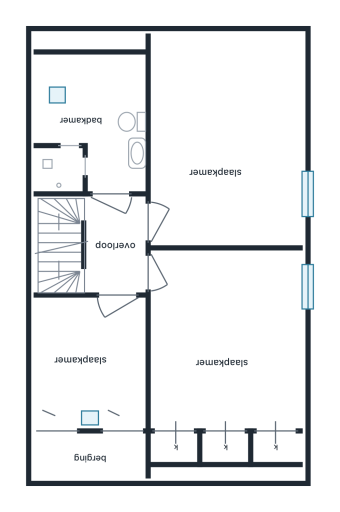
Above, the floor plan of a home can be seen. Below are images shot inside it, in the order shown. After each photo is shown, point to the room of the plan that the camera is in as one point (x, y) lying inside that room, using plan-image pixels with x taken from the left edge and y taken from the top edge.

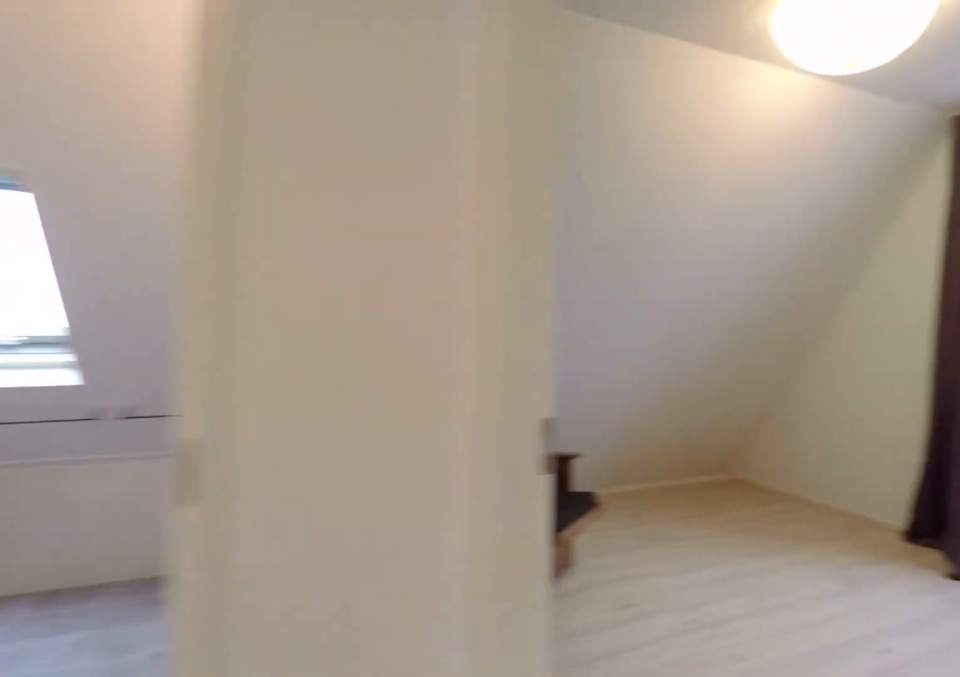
(115, 244)
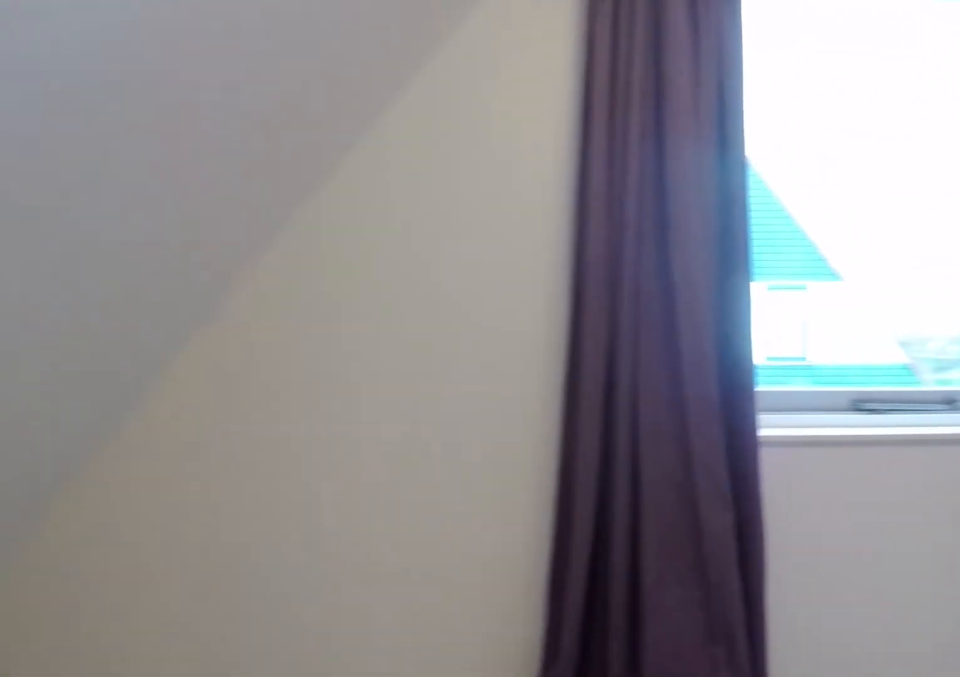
(225, 169)
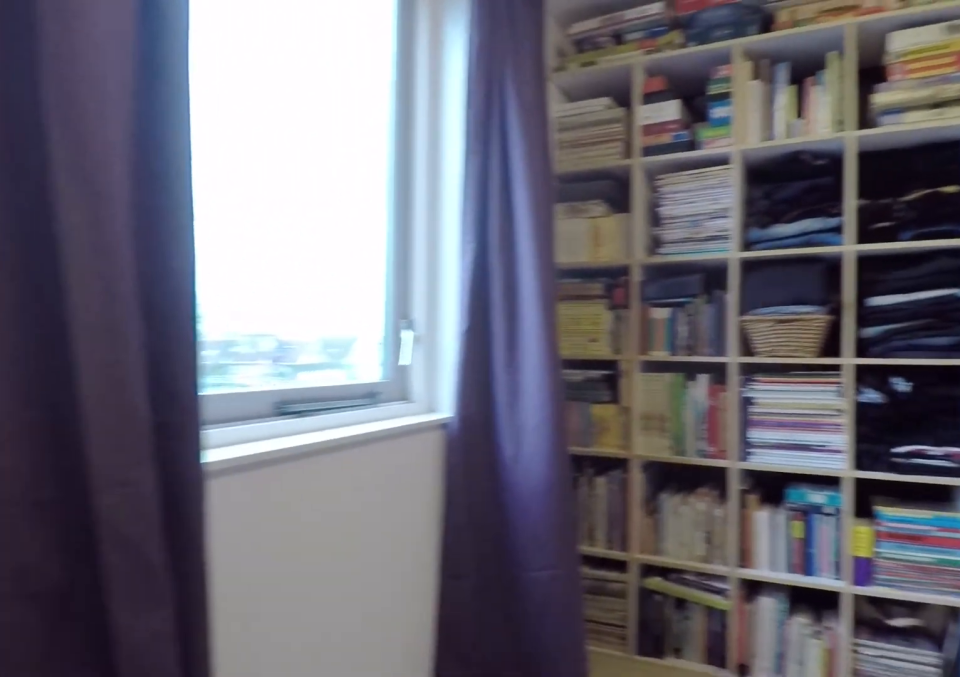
(225, 169)
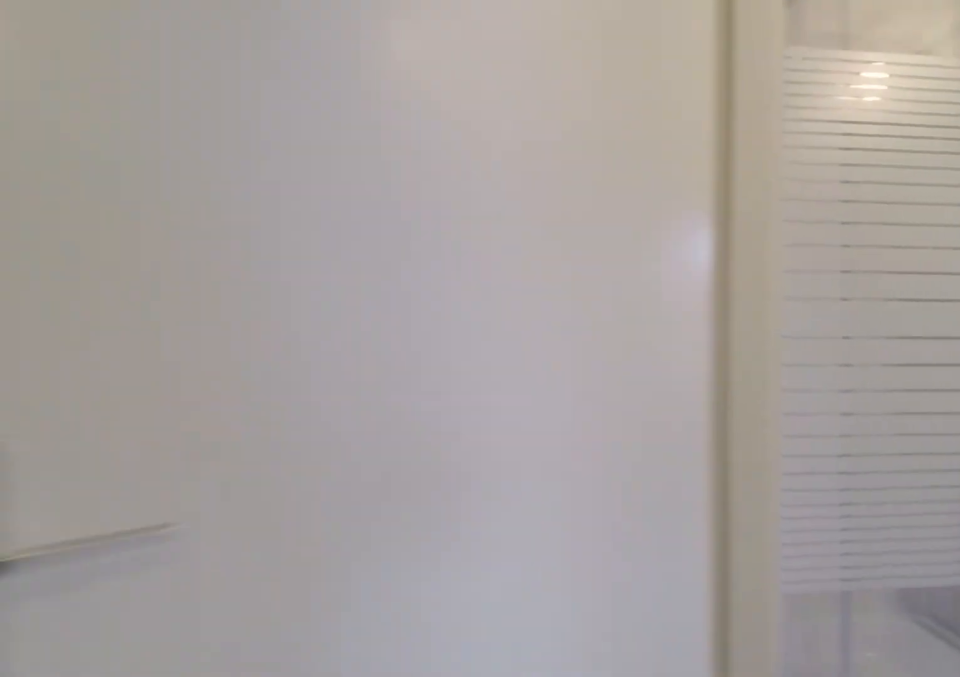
(115, 244)
